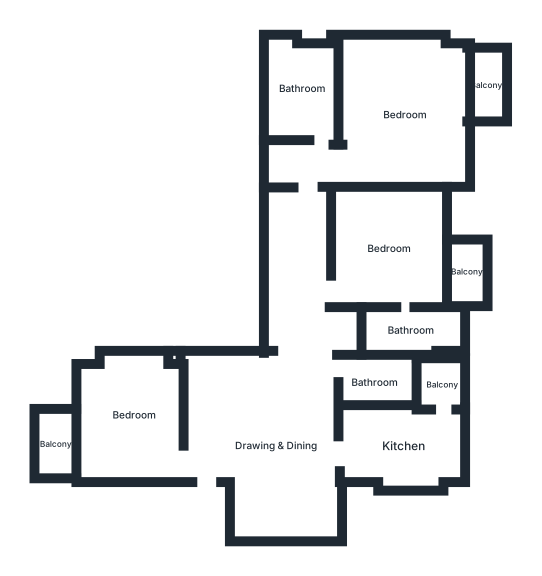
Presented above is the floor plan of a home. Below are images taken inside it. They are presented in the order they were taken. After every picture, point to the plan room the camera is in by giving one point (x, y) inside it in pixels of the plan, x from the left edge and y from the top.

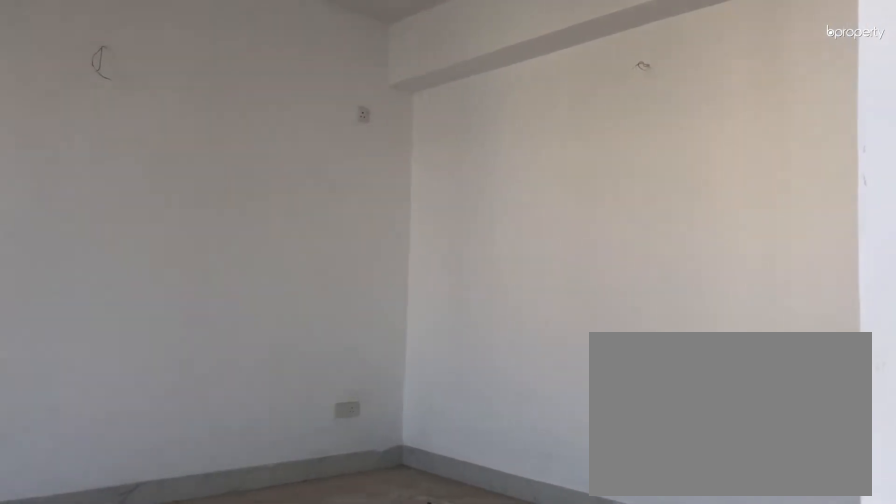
(278, 441)
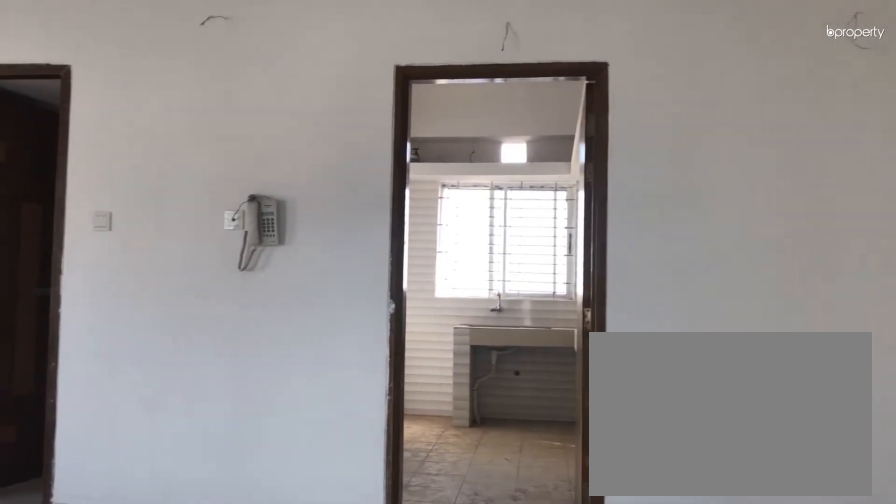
(278, 441)
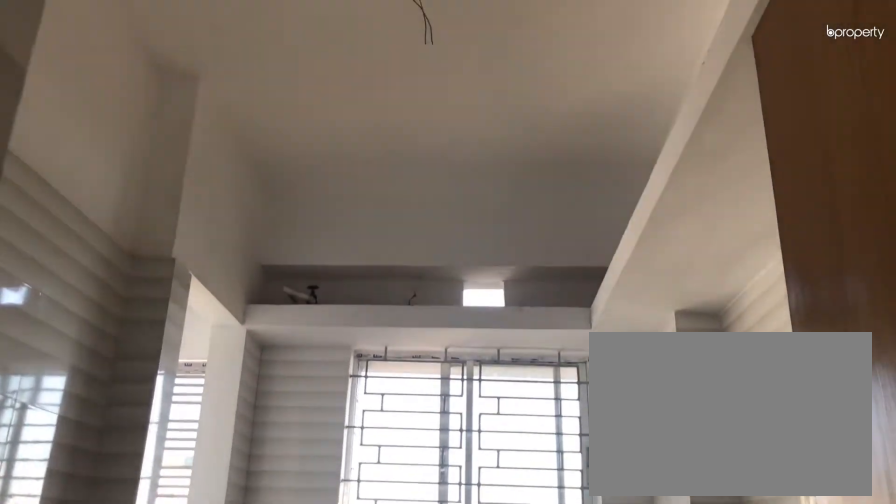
(404, 445)
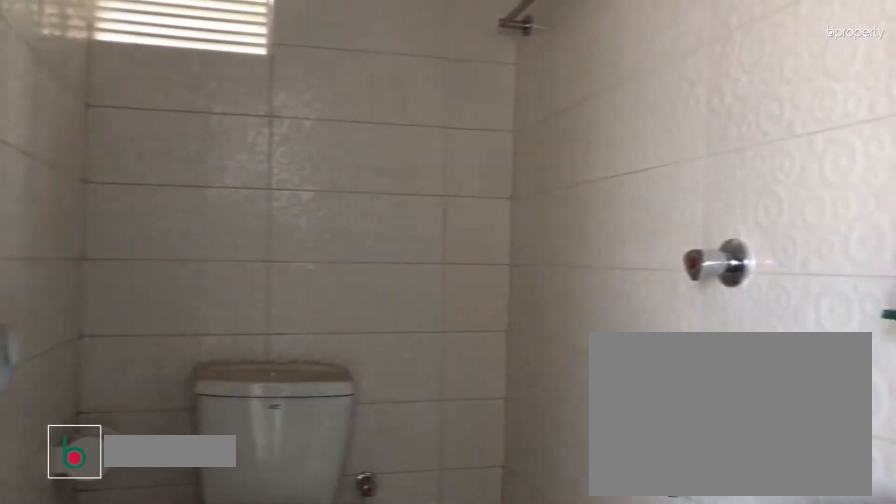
(376, 382)
